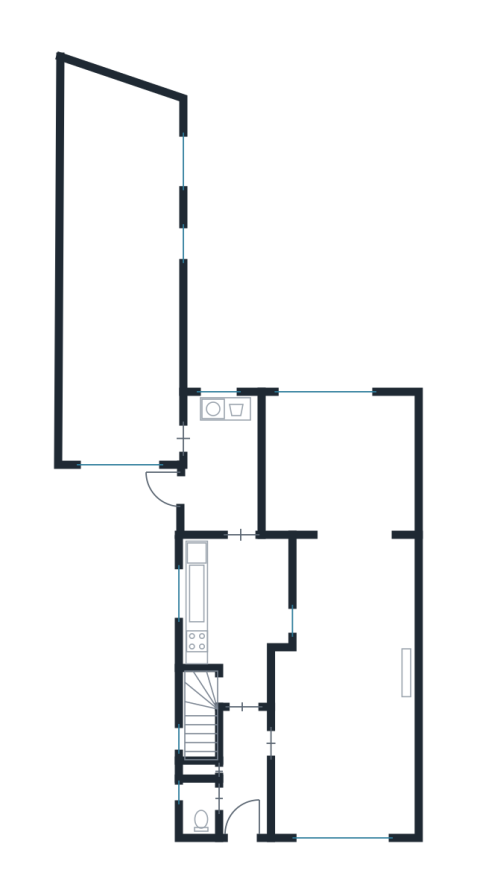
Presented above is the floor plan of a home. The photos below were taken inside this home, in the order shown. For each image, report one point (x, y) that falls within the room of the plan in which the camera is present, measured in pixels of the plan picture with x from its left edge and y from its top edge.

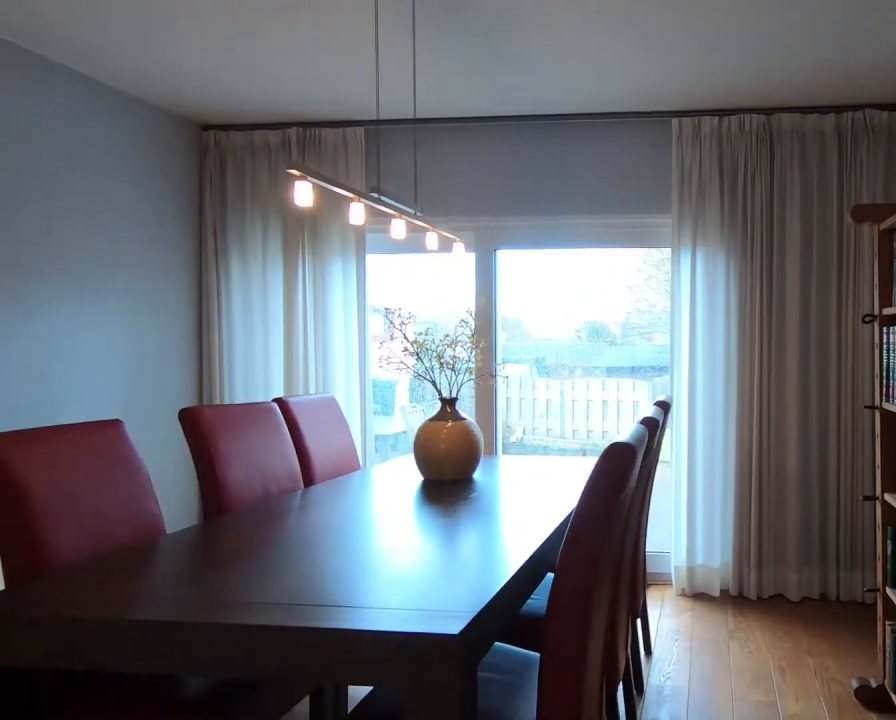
(338, 464)
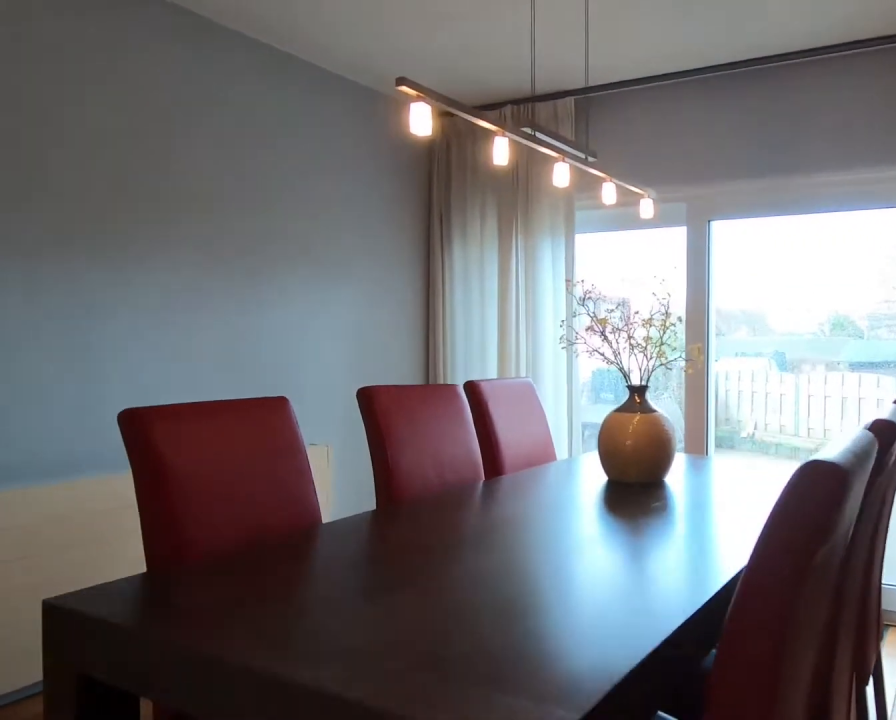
(338, 464)
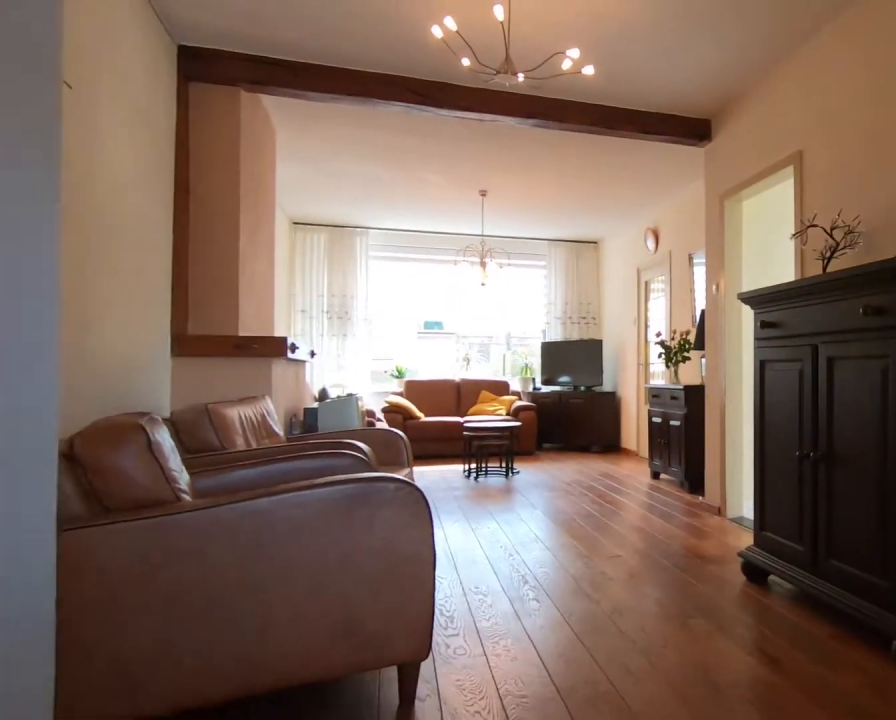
(338, 464)
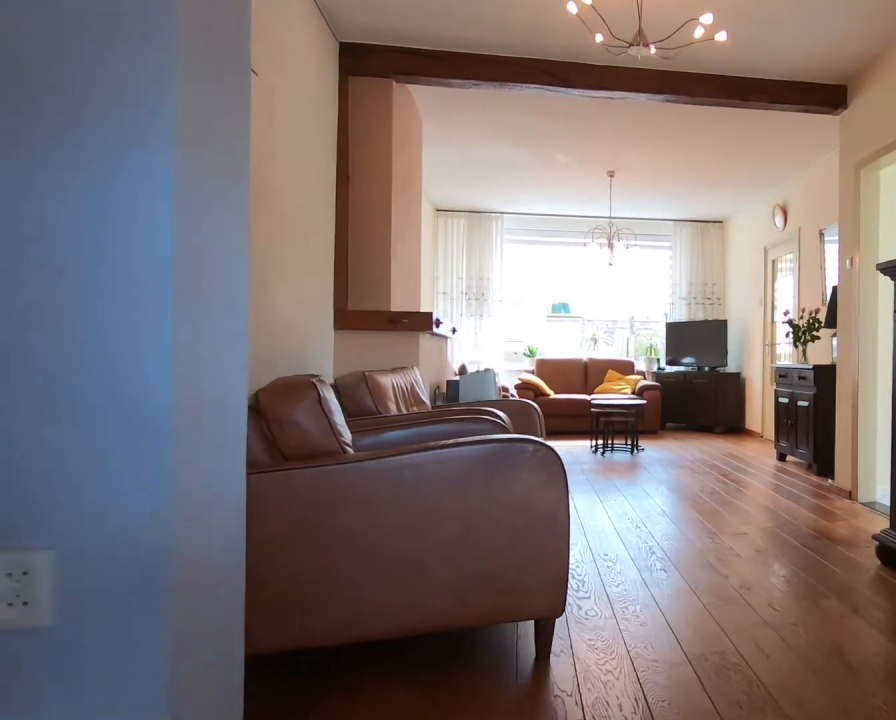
(338, 464)
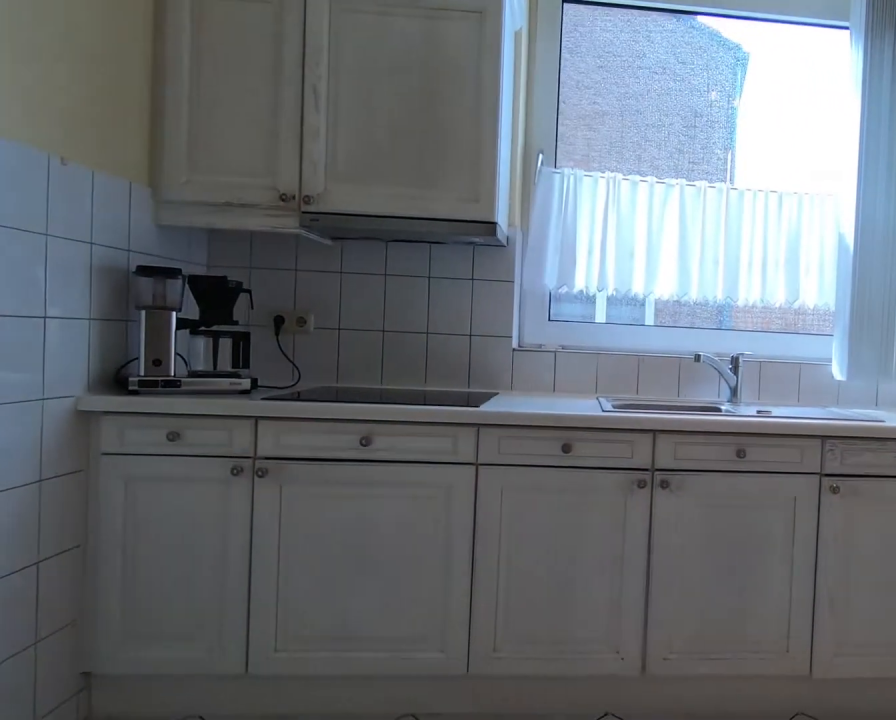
(247, 613)
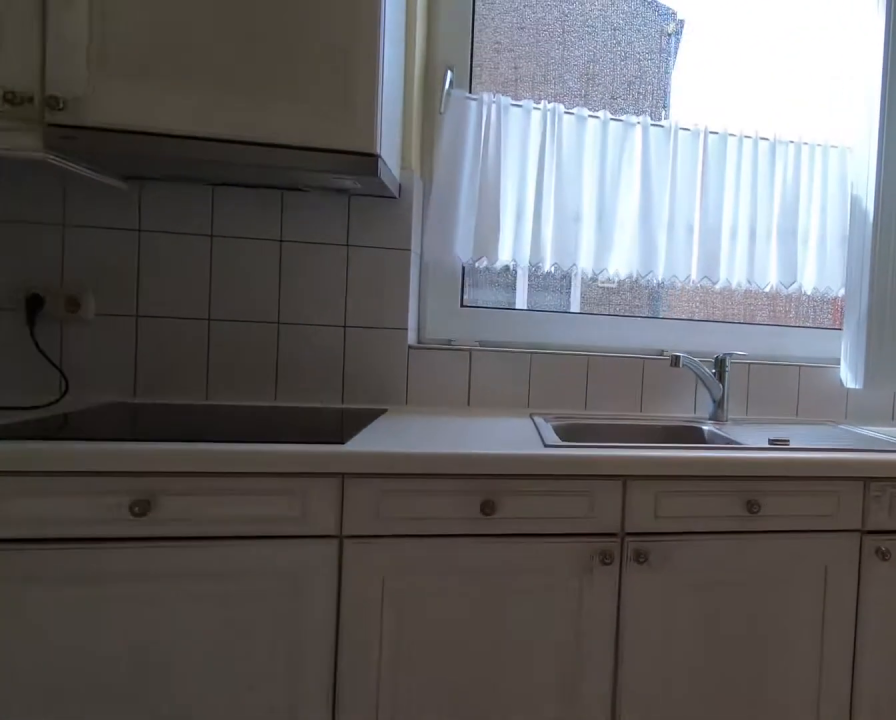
(247, 613)
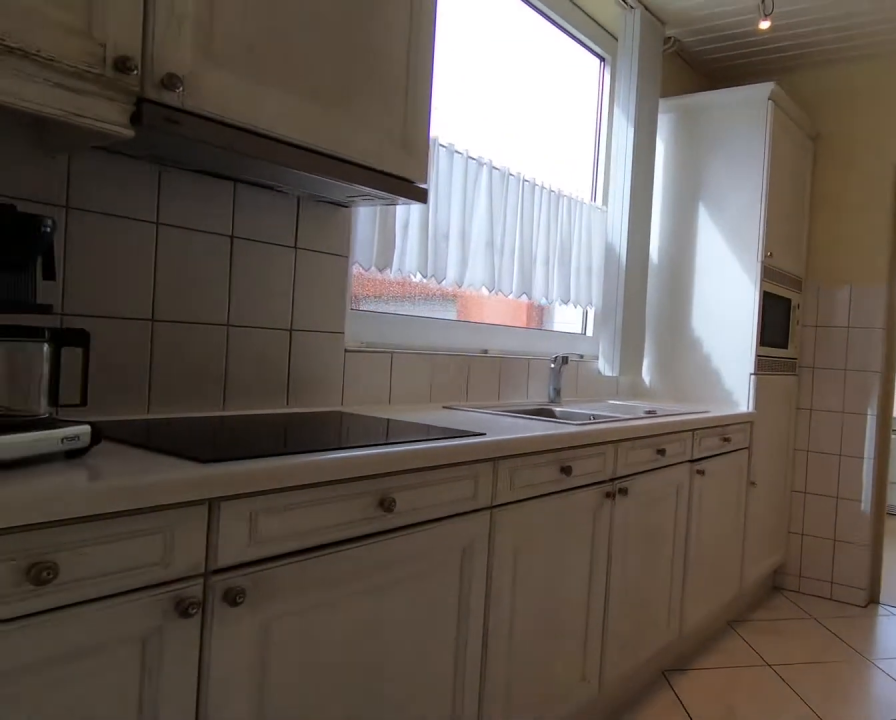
(247, 613)
